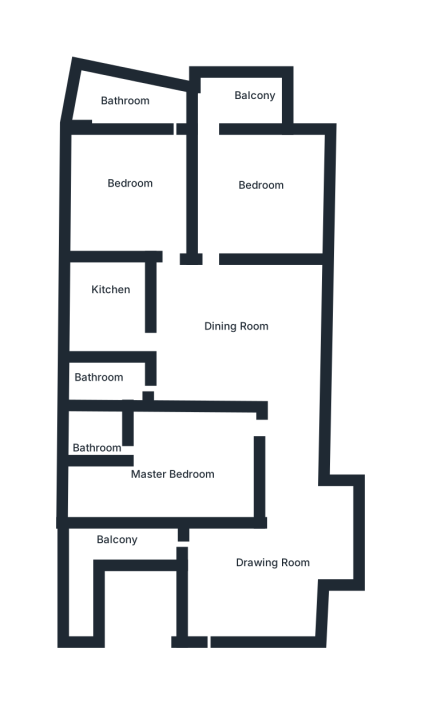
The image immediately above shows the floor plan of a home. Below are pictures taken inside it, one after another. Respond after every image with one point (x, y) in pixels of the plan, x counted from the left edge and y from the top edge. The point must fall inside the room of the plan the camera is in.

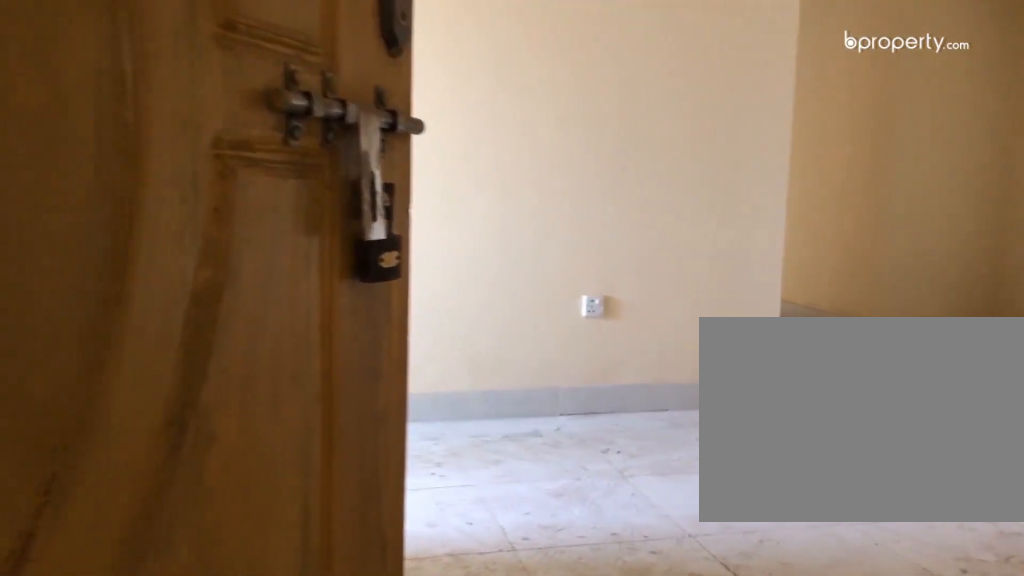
(263, 580)
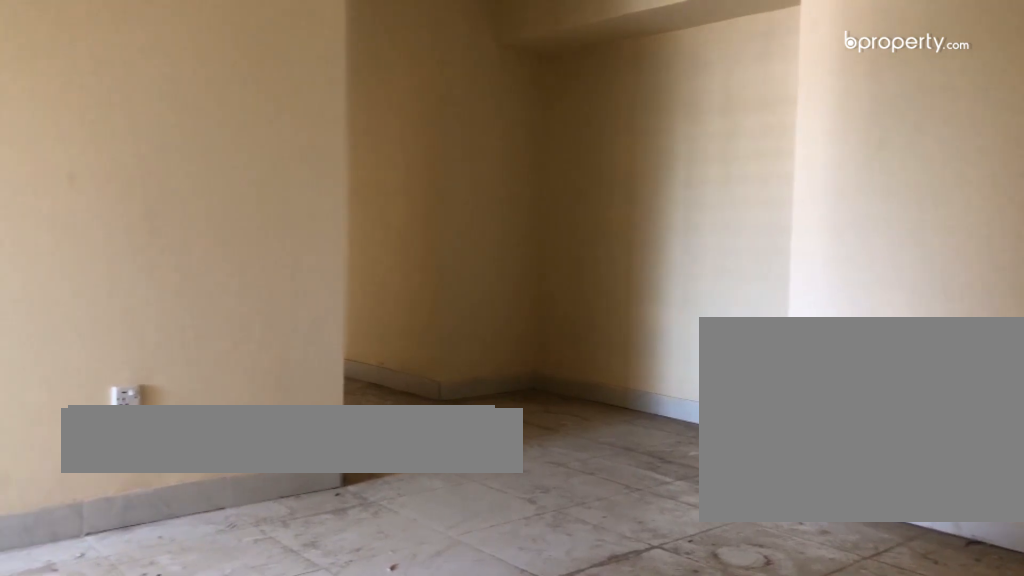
(263, 580)
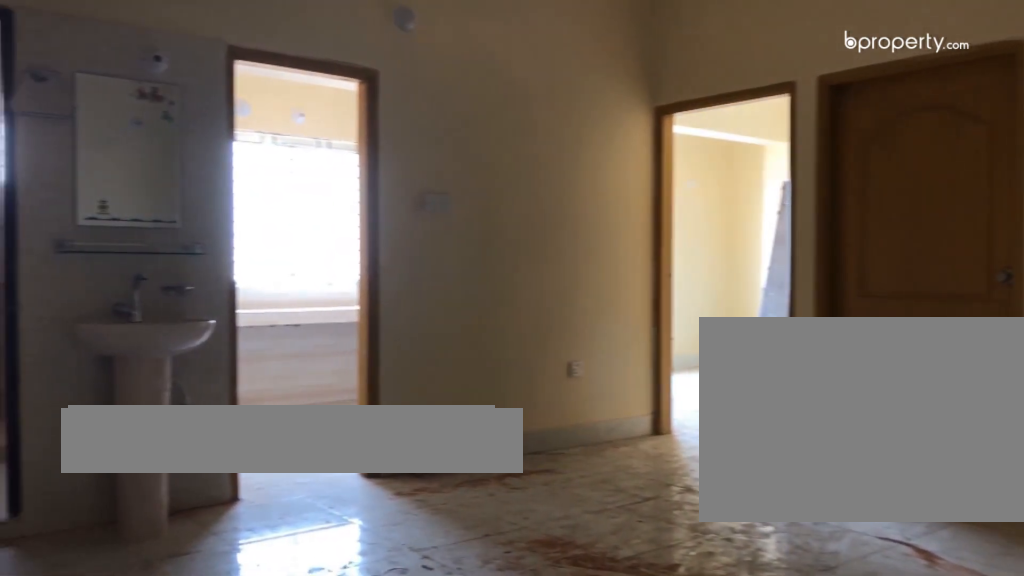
(252, 333)
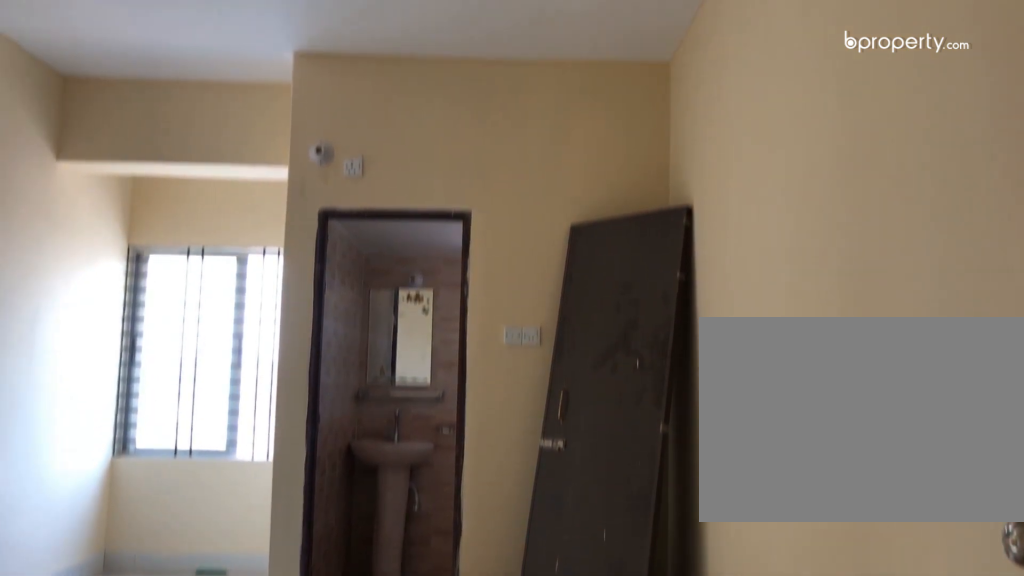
(172, 454)
